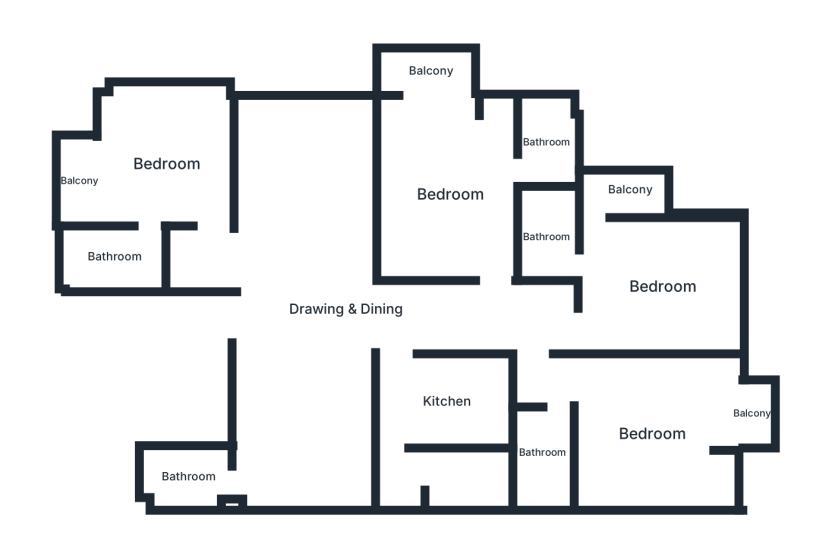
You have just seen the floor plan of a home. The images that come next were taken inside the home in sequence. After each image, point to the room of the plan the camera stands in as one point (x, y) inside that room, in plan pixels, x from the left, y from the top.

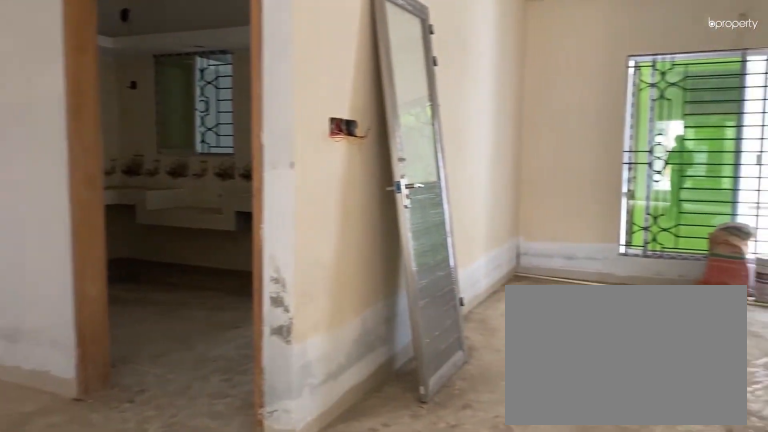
(346, 308)
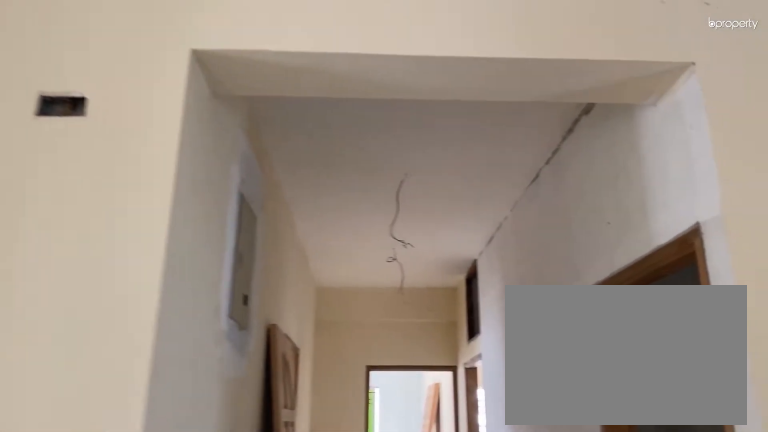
(346, 308)
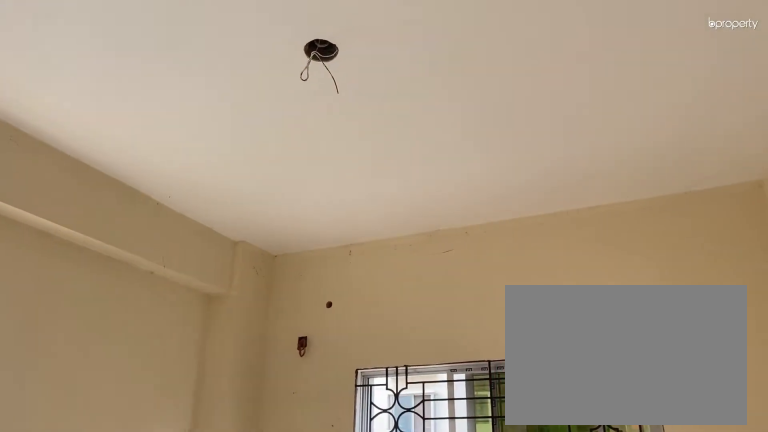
(167, 164)
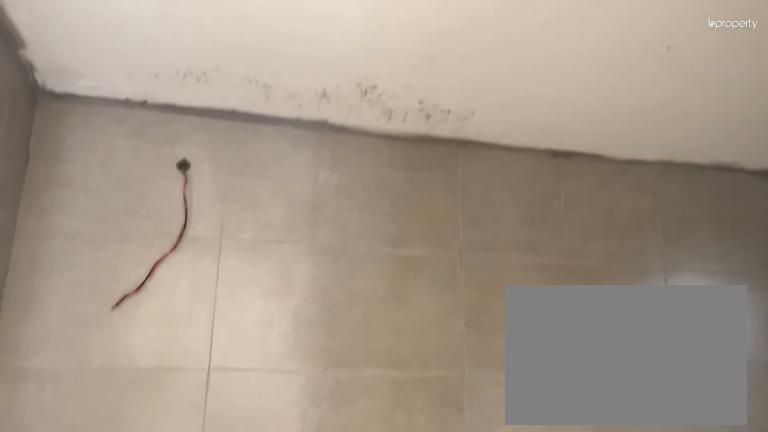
(114, 257)
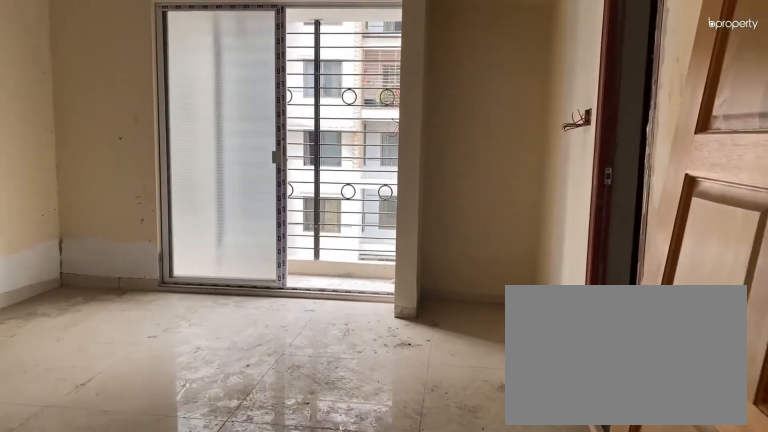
(449, 195)
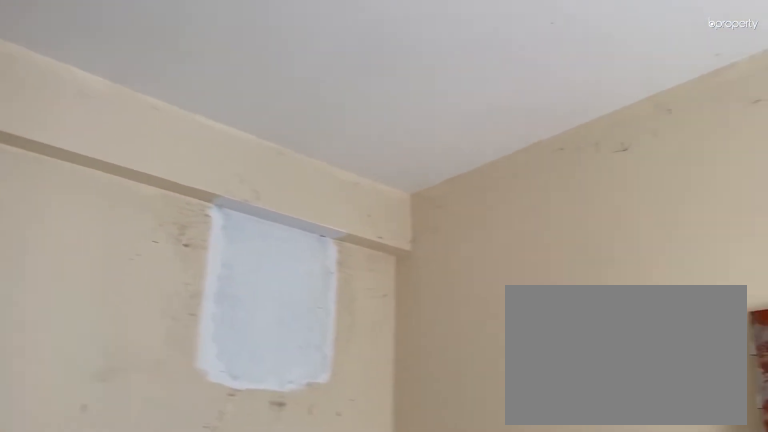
(449, 195)
